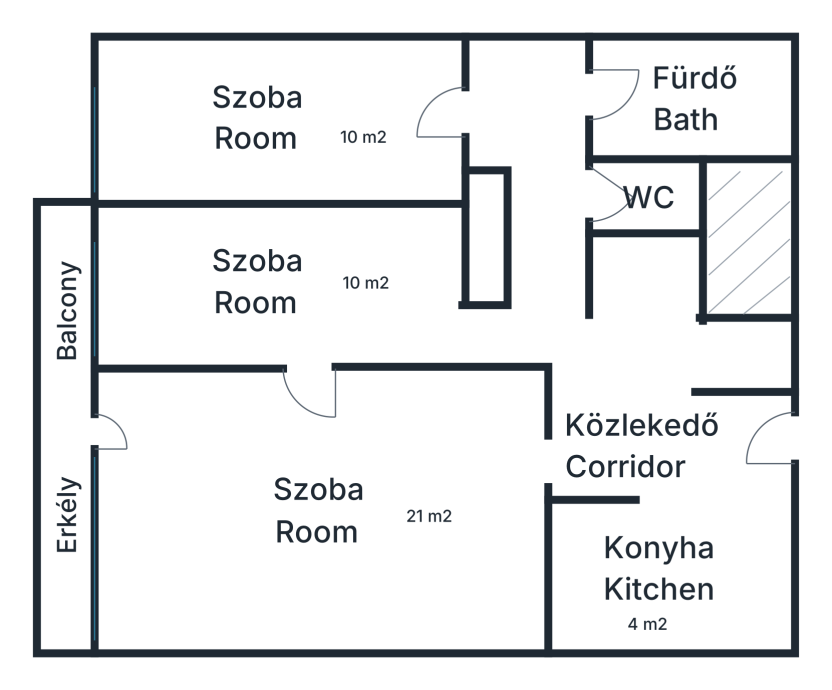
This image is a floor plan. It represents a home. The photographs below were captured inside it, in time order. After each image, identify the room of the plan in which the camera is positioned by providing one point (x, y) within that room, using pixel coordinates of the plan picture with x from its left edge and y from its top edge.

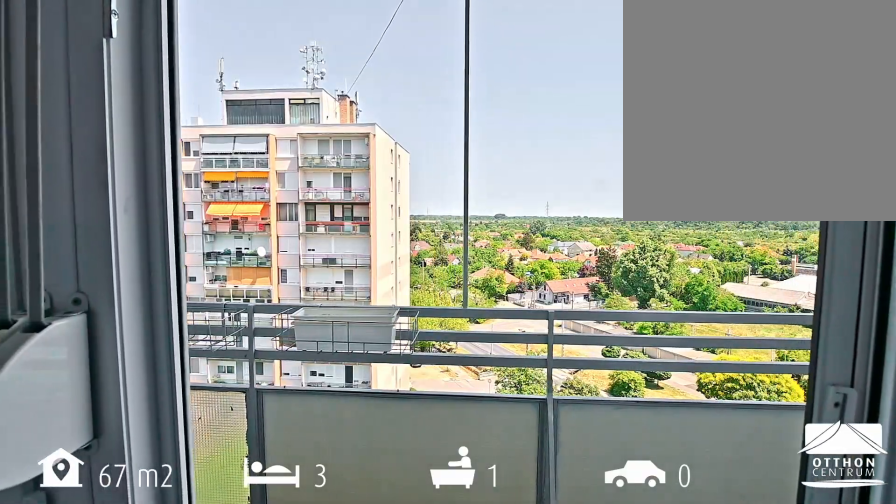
(65, 421)
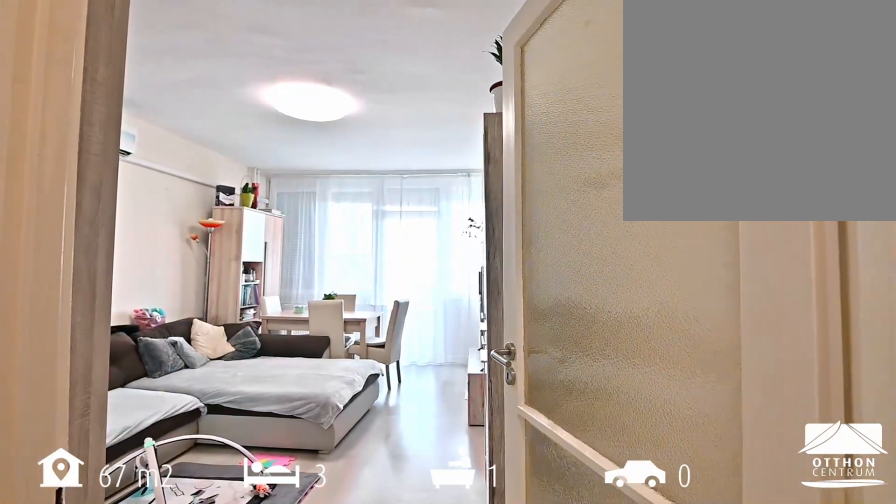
(573, 459)
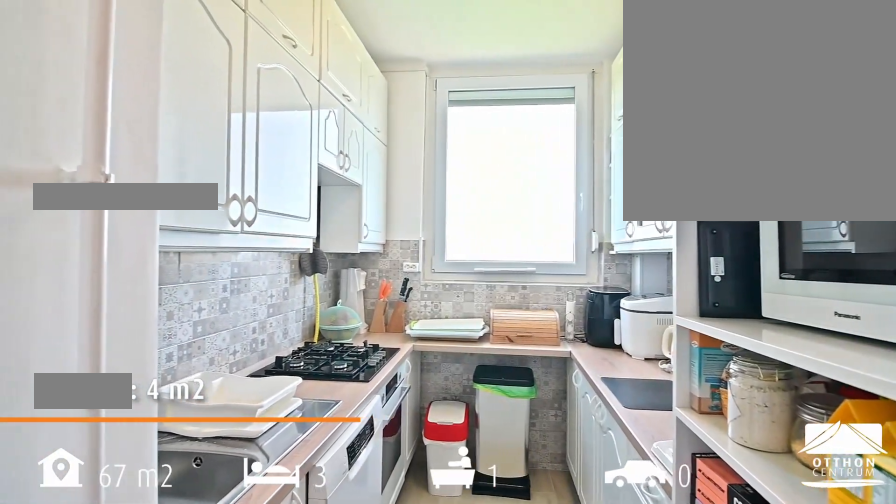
(661, 567)
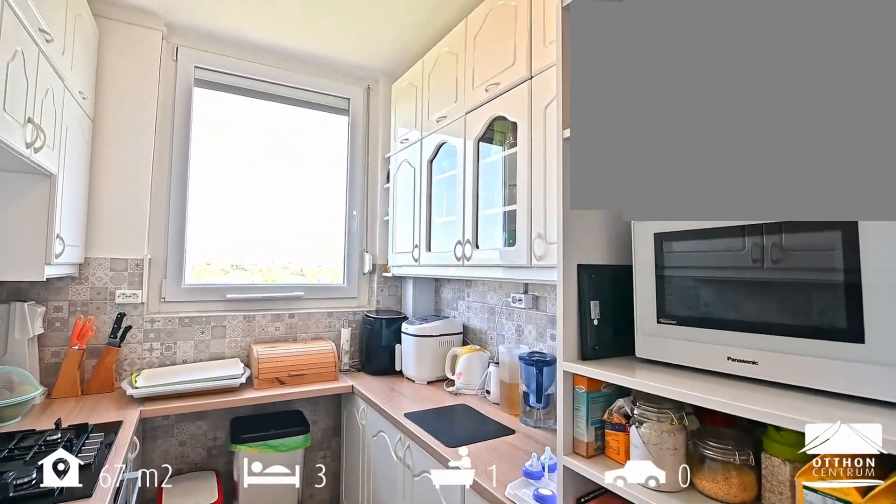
(662, 567)
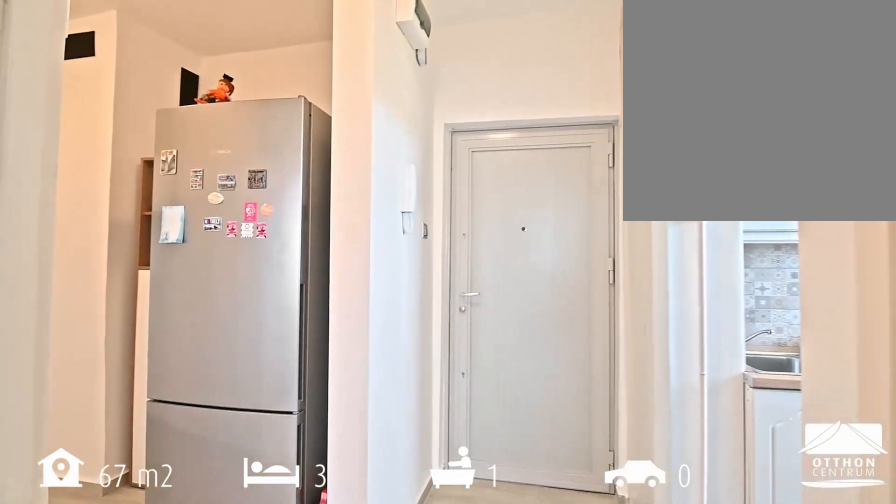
(749, 356)
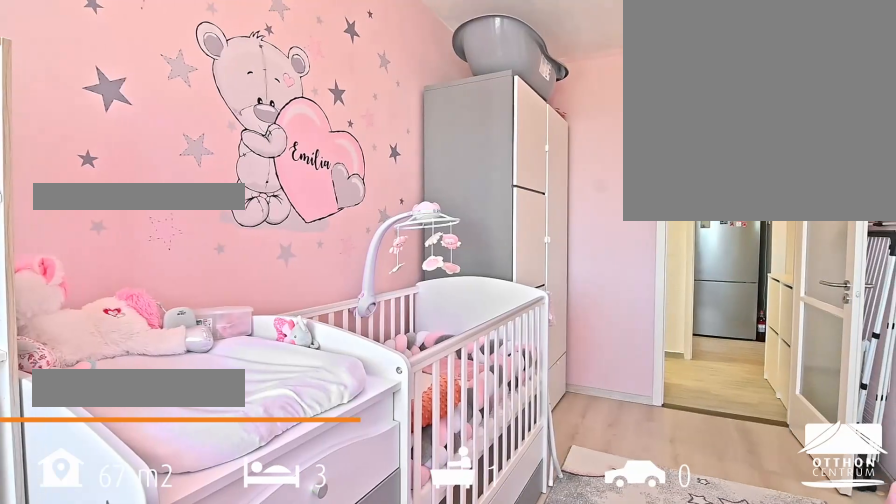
(286, 287)
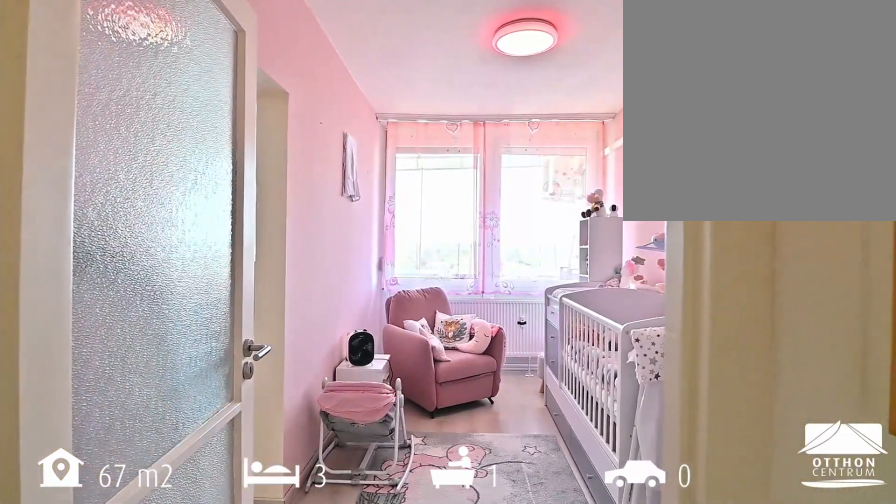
(286, 287)
